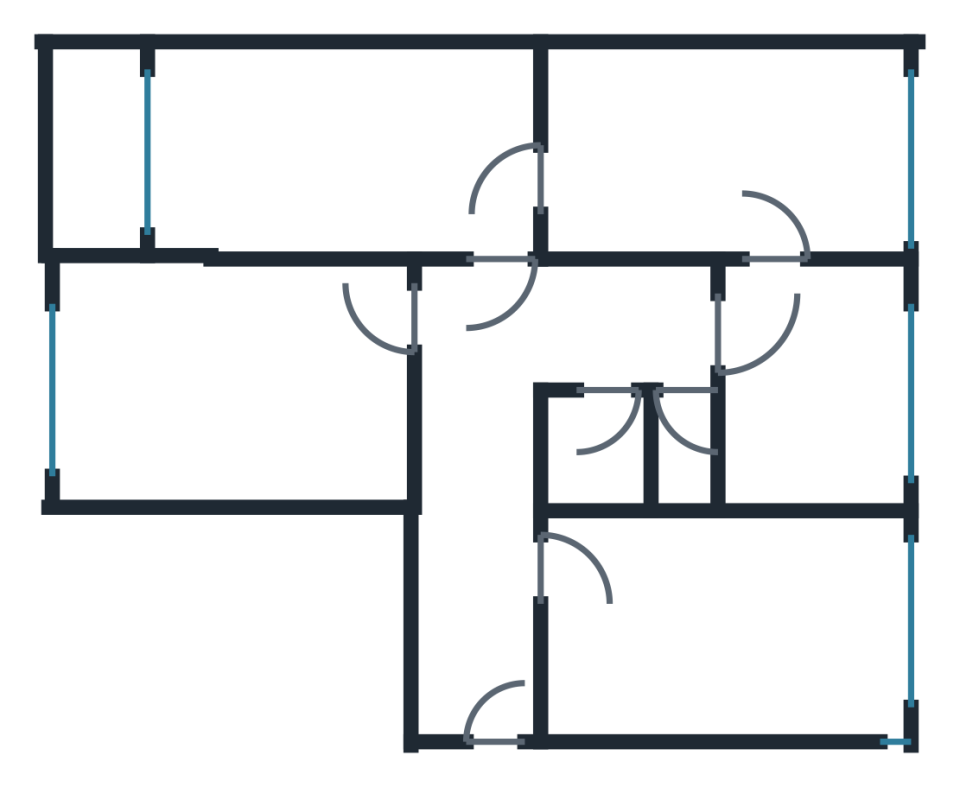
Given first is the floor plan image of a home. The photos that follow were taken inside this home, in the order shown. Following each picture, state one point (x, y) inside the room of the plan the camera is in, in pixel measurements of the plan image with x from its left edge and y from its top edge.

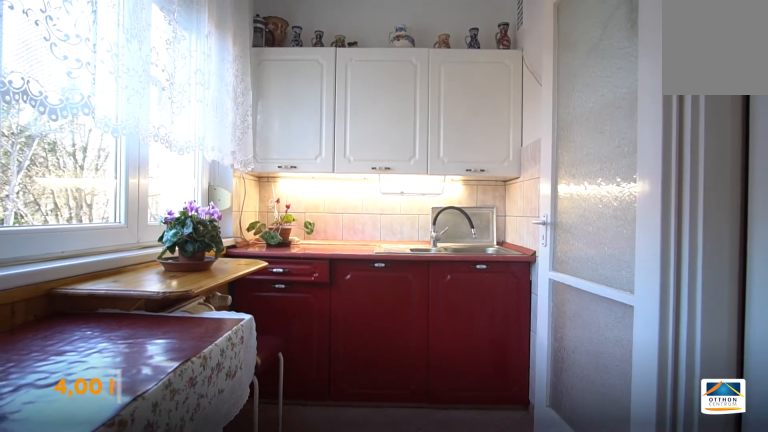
(825, 404)
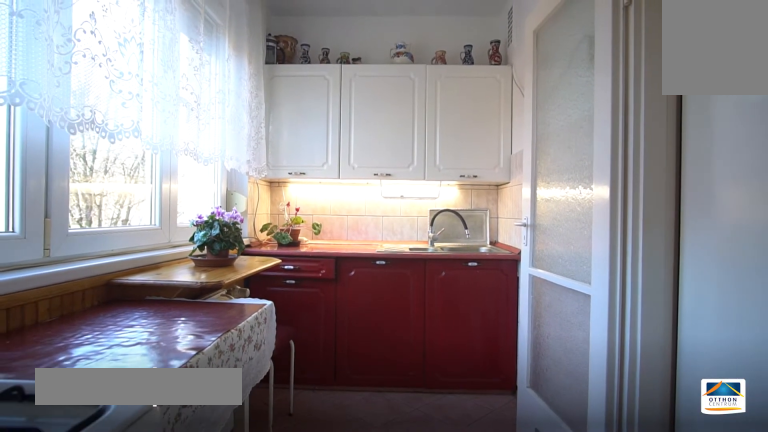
(825, 404)
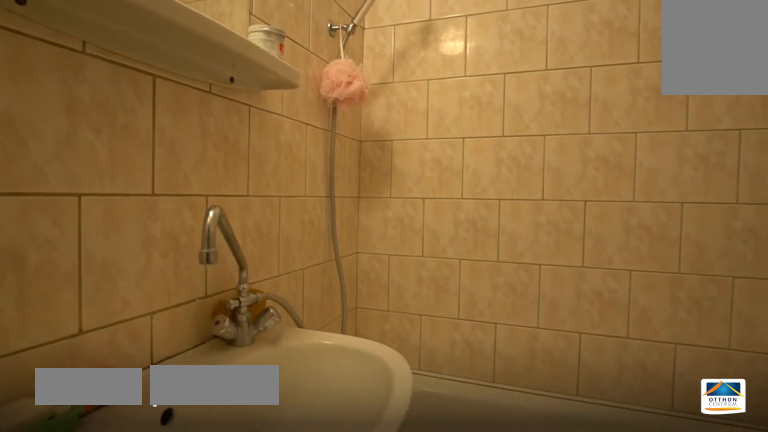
(590, 459)
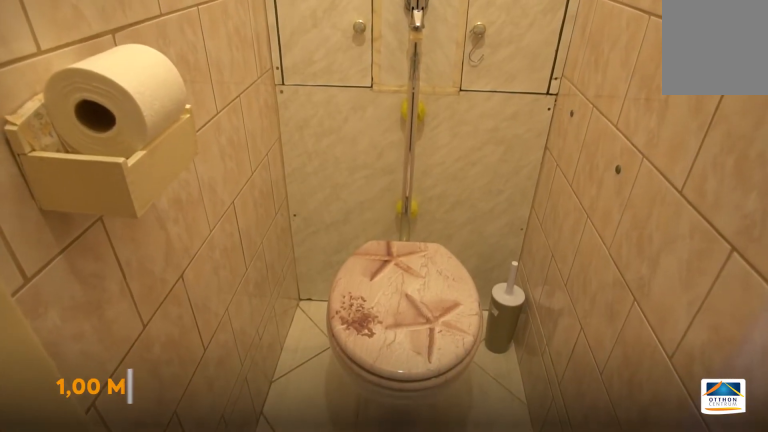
(687, 459)
